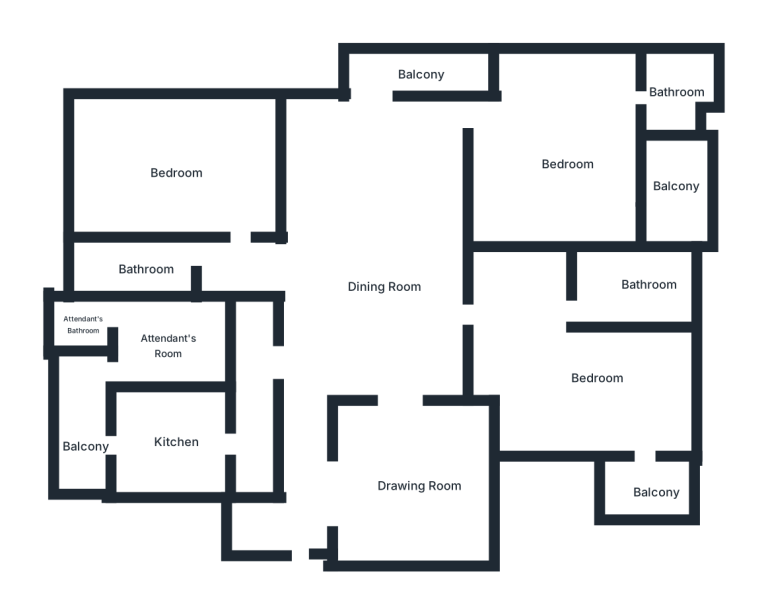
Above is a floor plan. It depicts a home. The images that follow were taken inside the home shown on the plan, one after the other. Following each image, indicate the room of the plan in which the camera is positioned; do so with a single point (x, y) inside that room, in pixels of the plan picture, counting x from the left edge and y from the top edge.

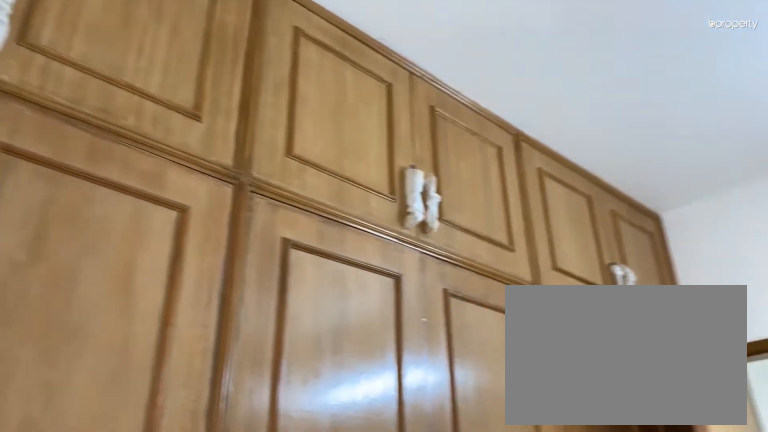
(175, 175)
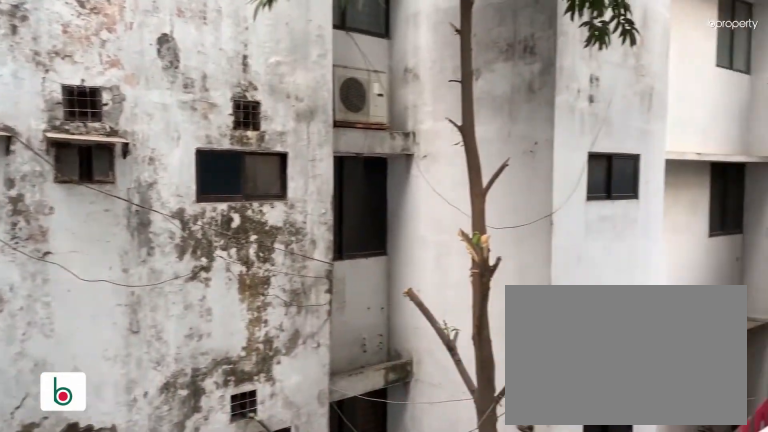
(416, 72)
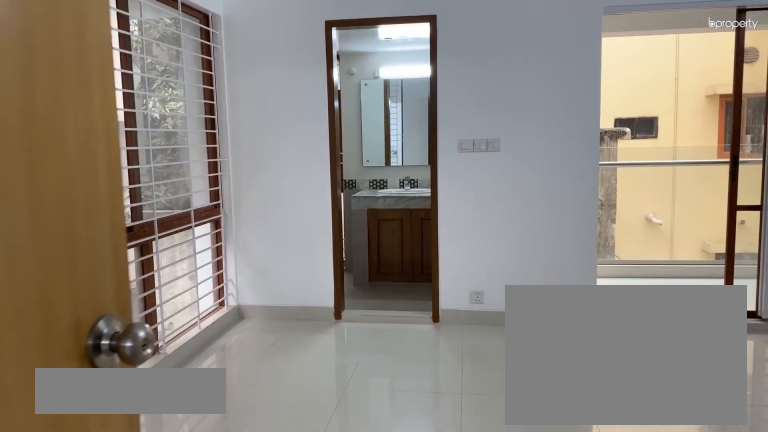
(569, 161)
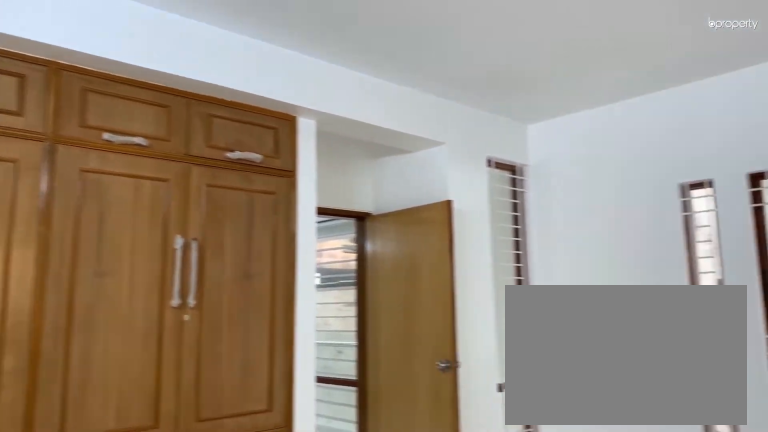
(569, 161)
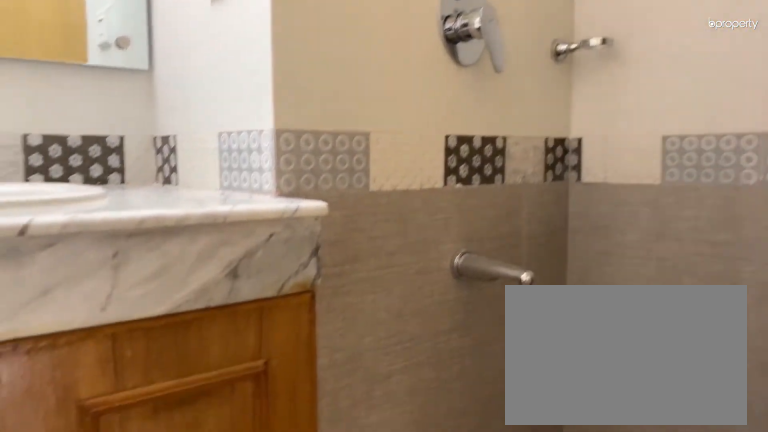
(679, 96)
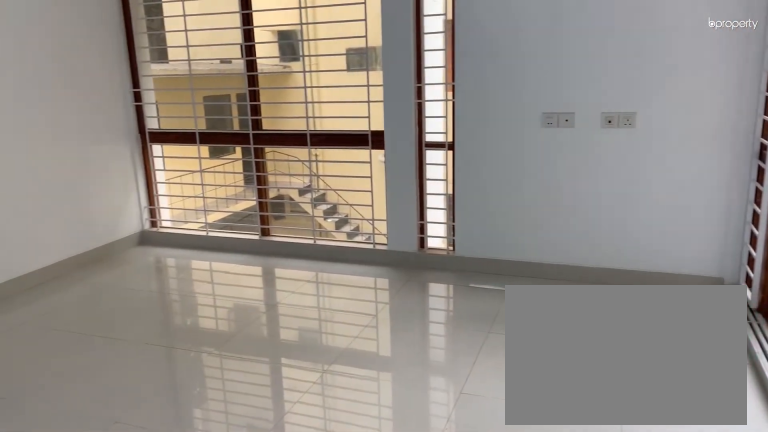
(598, 376)
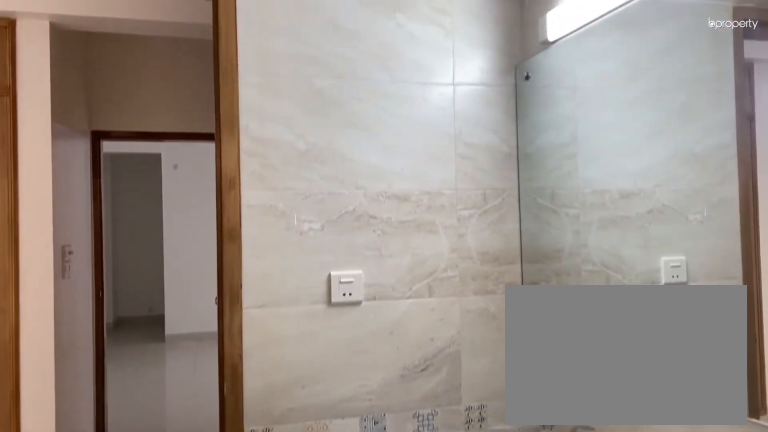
(646, 286)
